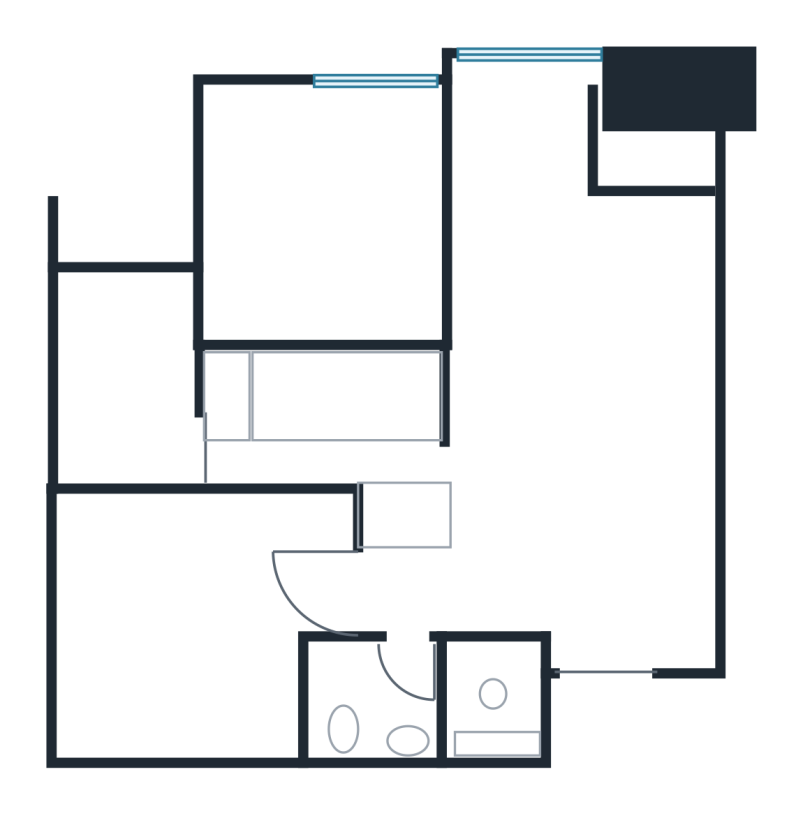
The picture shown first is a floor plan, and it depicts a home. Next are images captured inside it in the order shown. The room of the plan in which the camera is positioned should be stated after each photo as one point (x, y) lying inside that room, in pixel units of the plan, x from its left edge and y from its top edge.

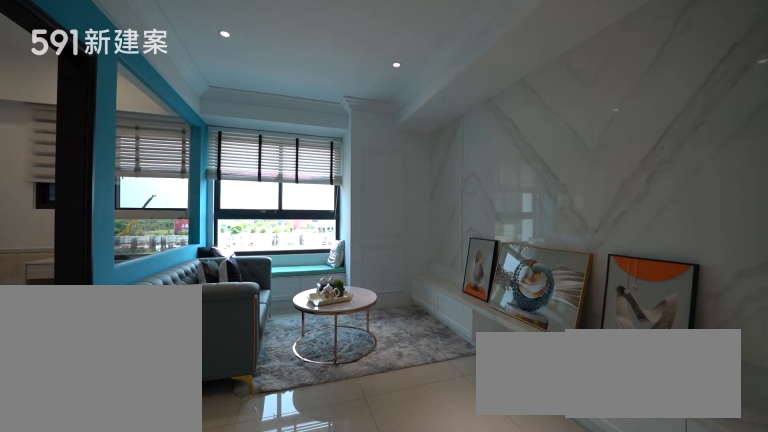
(573, 258)
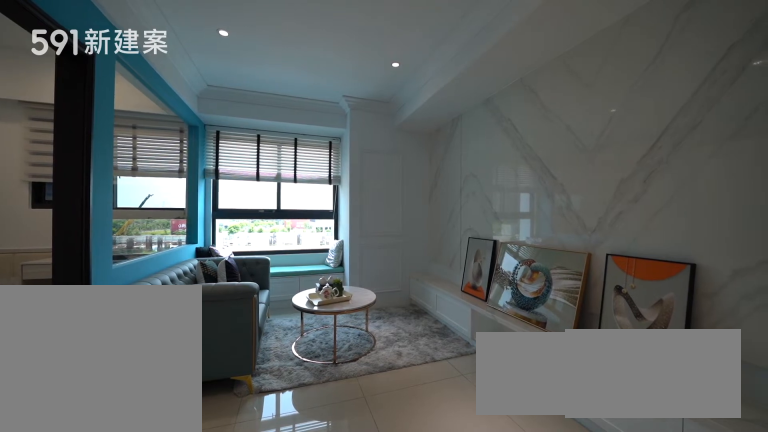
(573, 258)
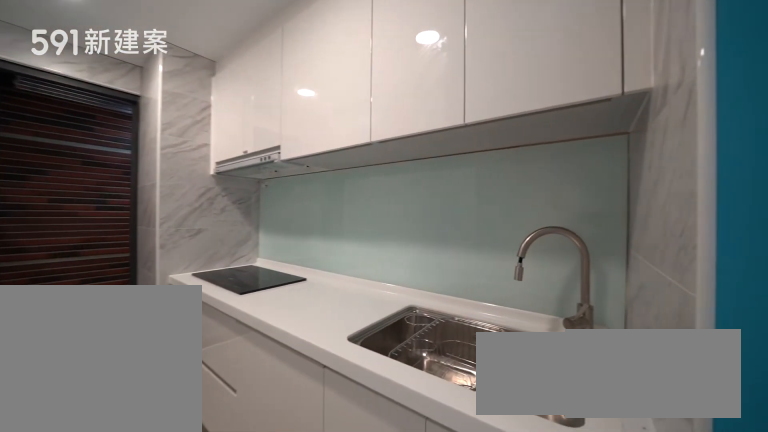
(329, 425)
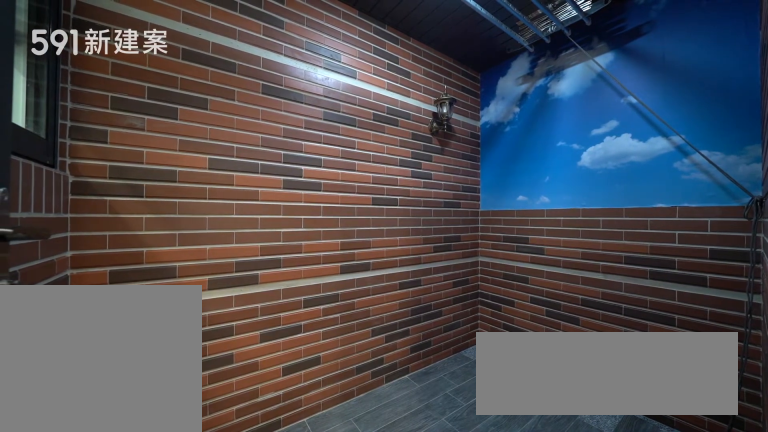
(123, 369)
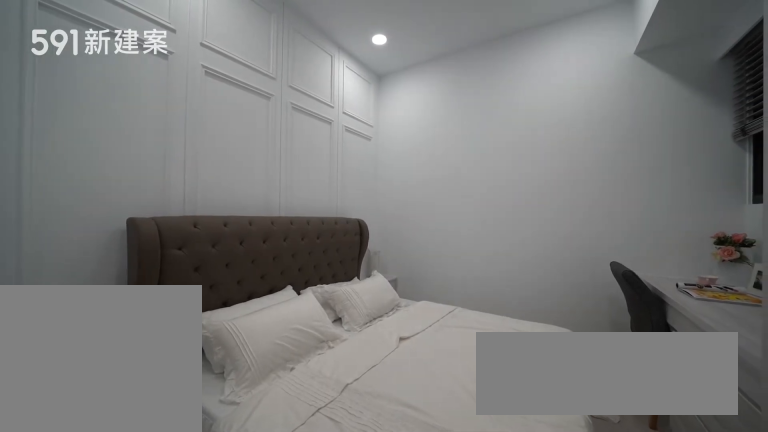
(187, 622)
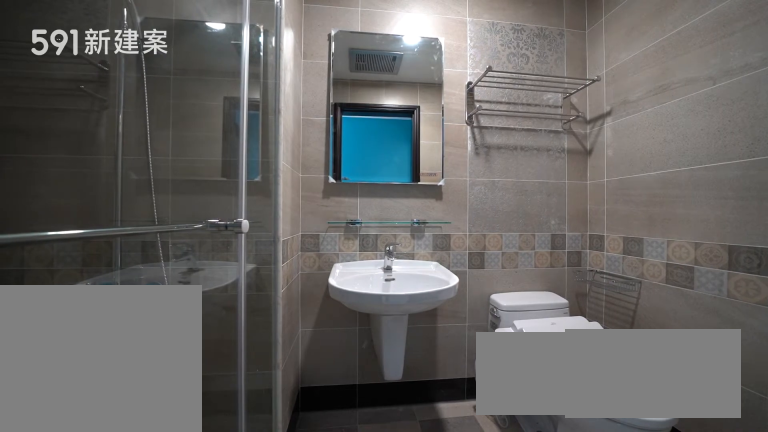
(427, 700)
